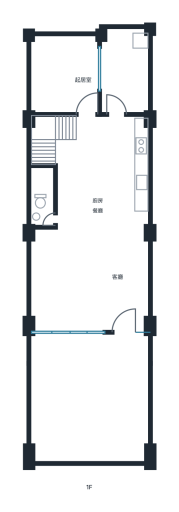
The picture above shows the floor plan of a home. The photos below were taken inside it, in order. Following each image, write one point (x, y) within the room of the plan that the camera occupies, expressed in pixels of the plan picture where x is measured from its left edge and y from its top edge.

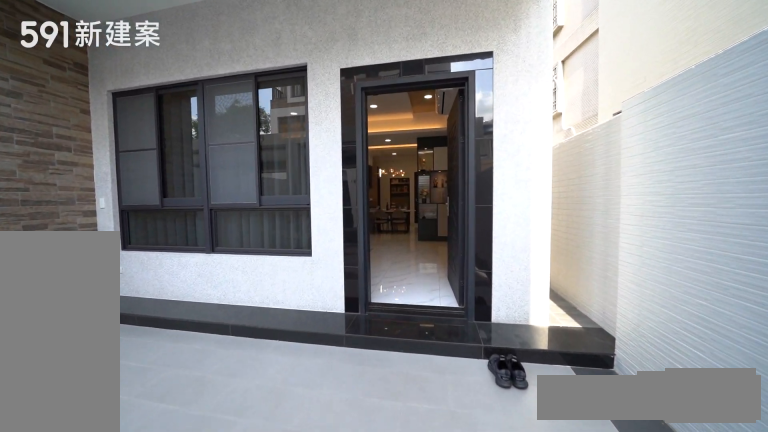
(90, 398)
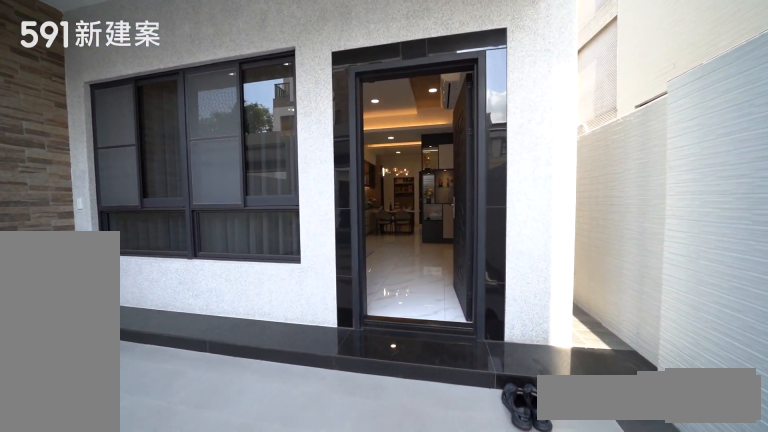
(90, 398)
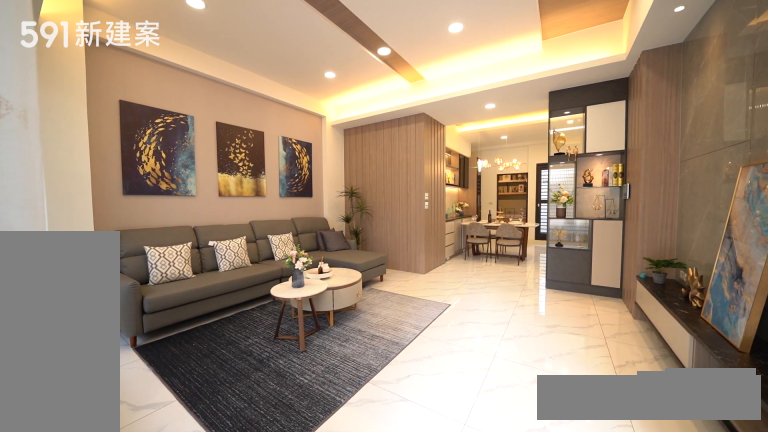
(89, 280)
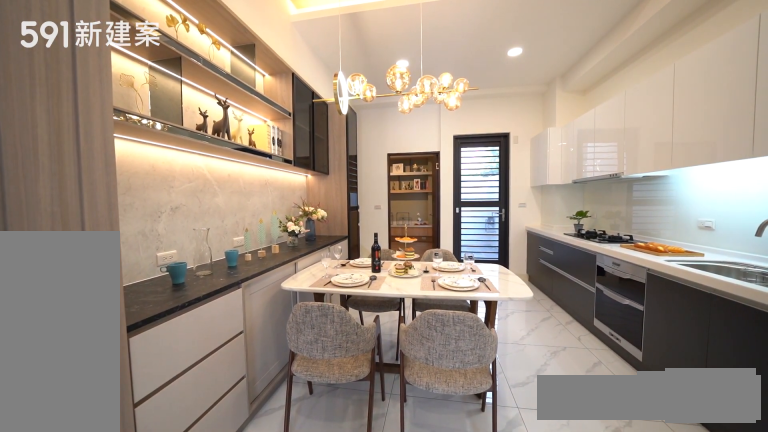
(89, 183)
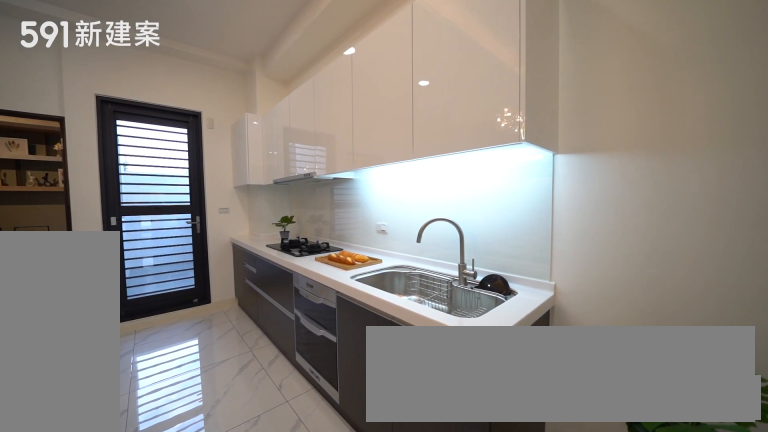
(129, 168)
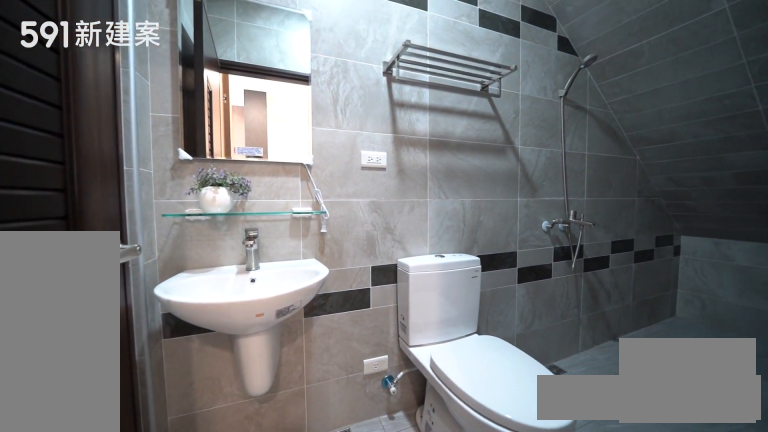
(40, 196)
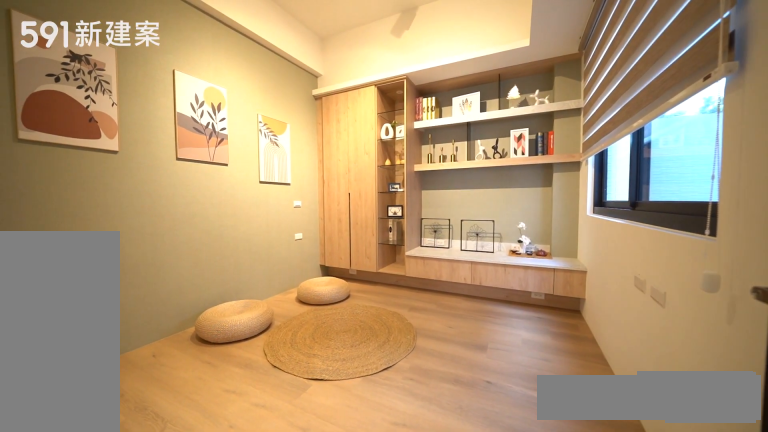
(62, 71)
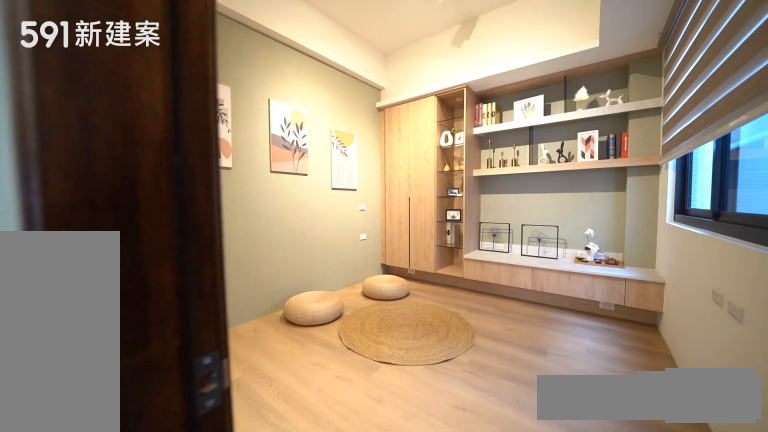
(62, 71)
